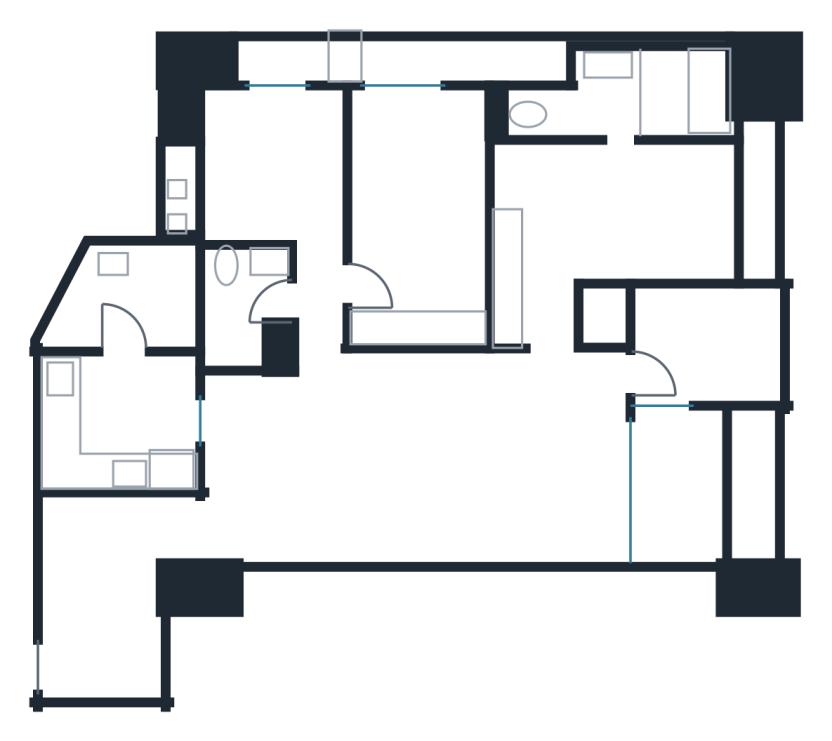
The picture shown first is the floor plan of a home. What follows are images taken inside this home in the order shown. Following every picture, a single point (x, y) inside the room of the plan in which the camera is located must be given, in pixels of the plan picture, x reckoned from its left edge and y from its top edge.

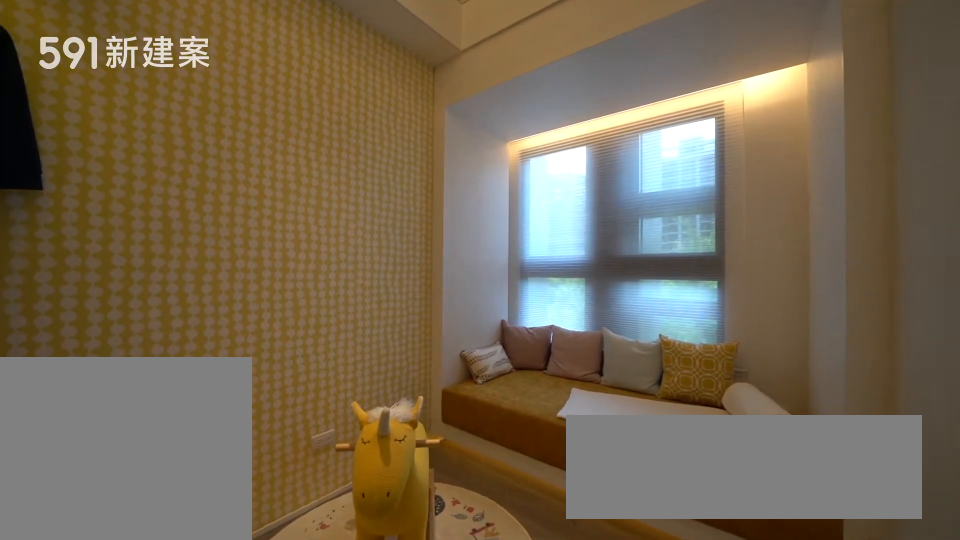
(703, 340)
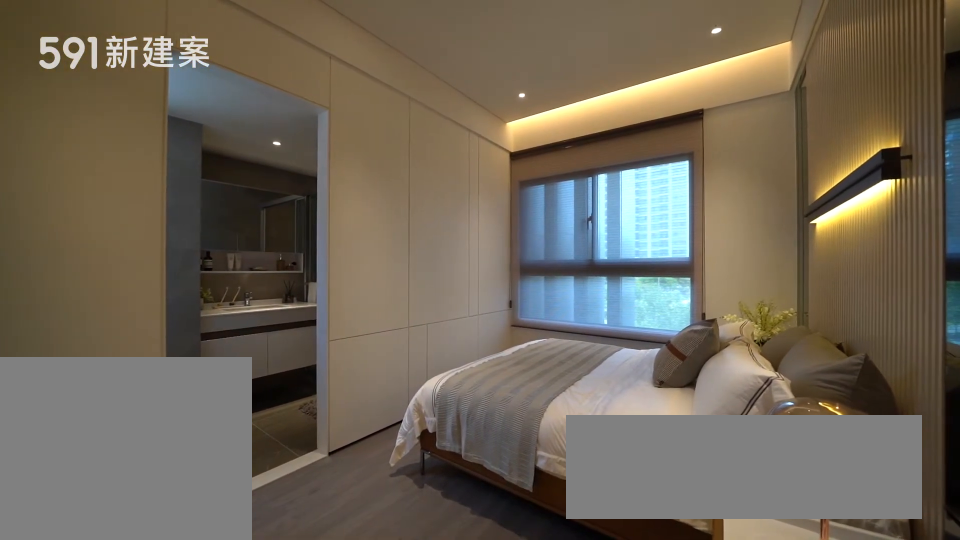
(608, 223)
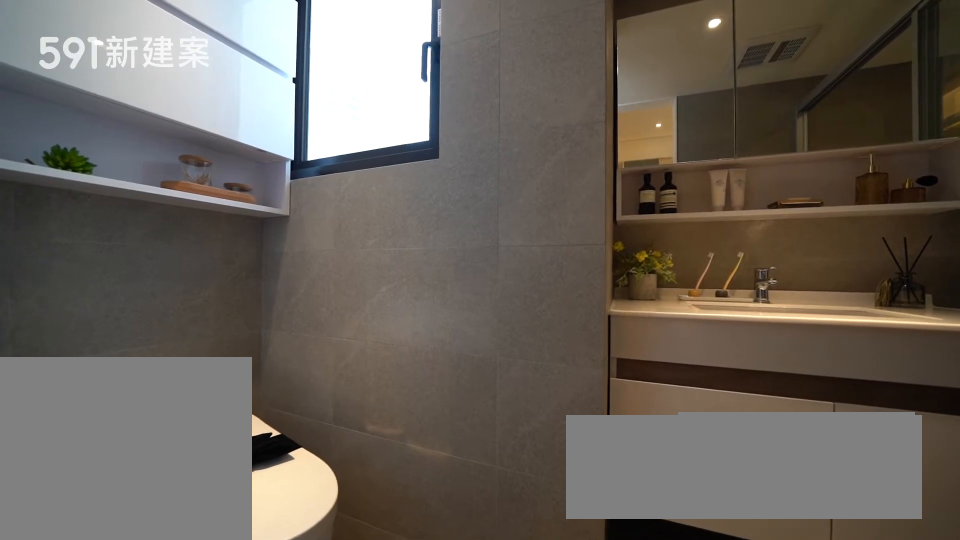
(624, 93)
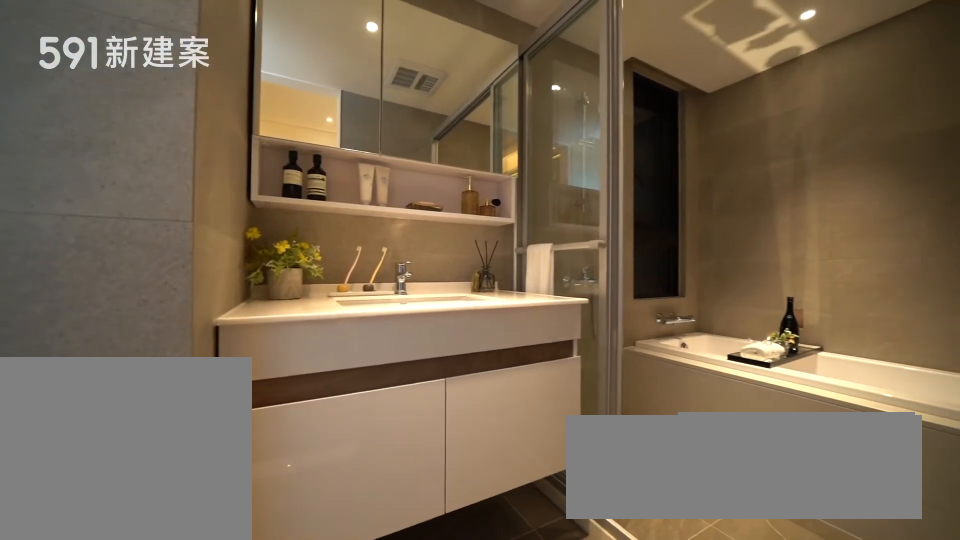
(624, 93)
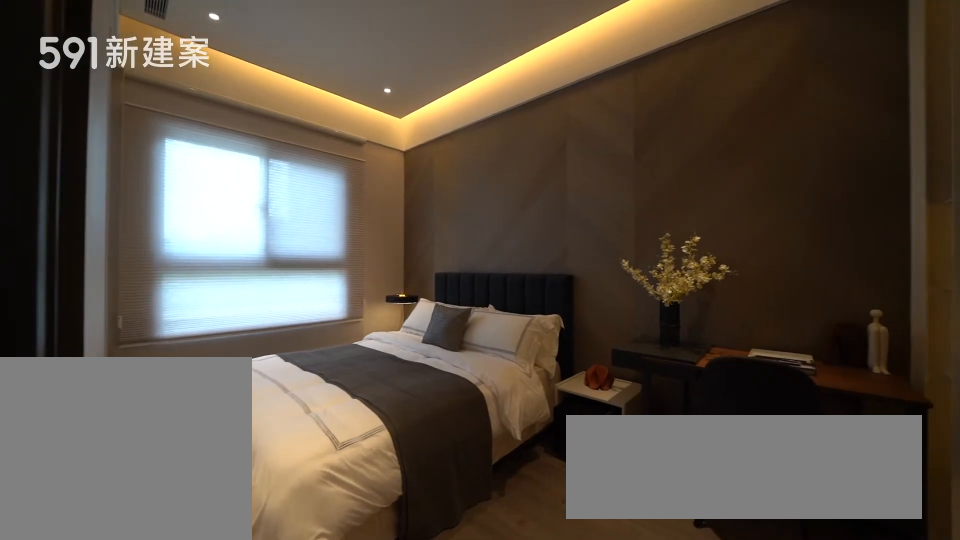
(421, 207)
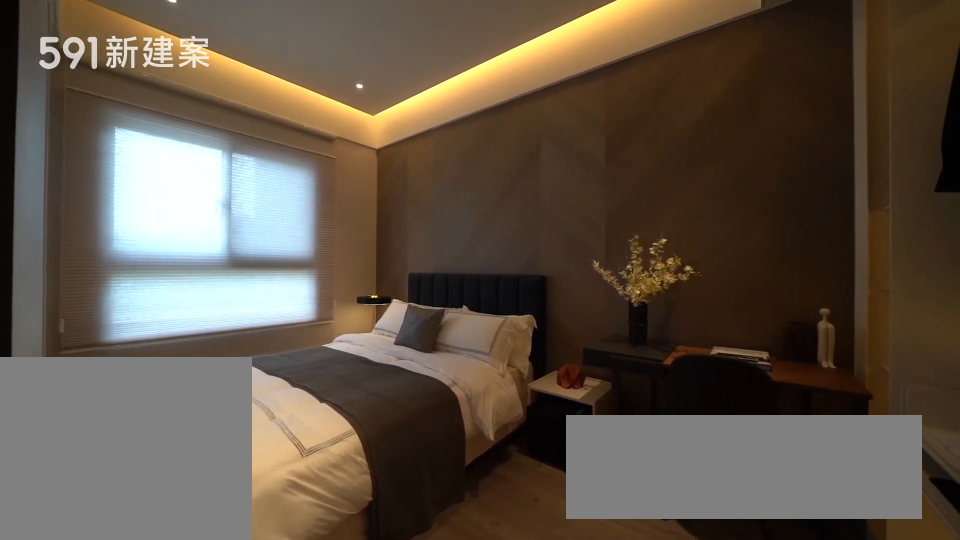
(421, 207)
